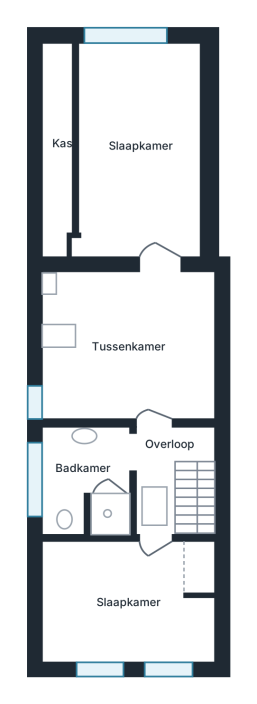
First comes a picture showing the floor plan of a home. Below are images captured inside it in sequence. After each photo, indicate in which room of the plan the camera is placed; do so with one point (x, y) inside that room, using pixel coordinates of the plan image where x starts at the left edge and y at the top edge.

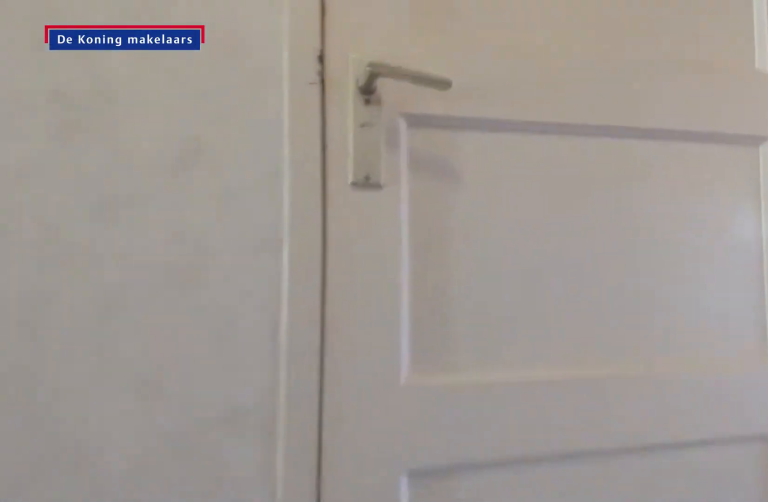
(161, 469)
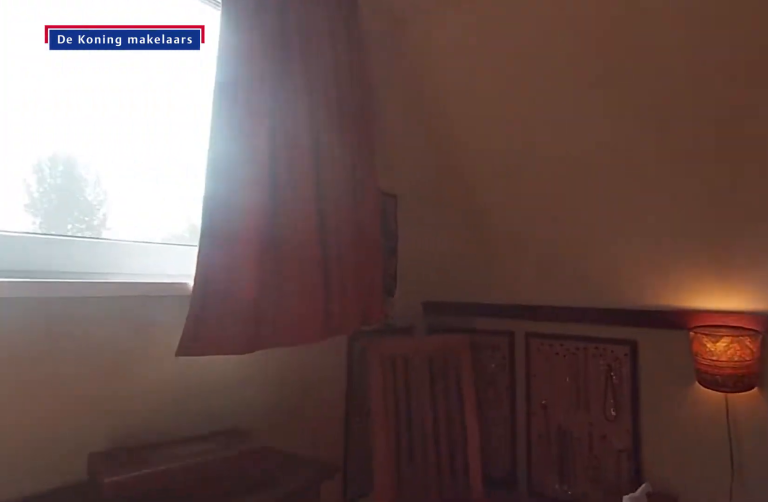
(134, 247)
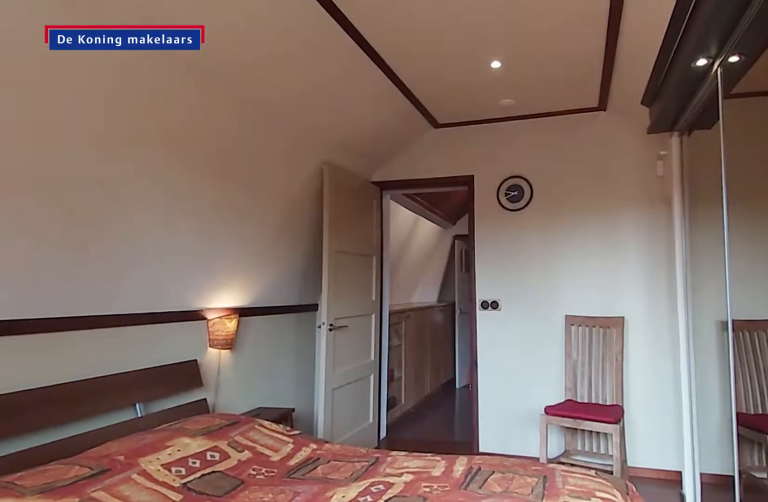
(134, 247)
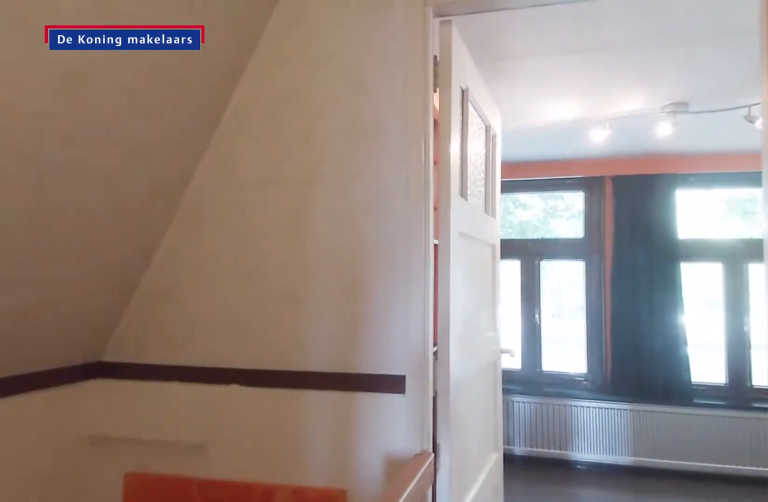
(162, 468)
